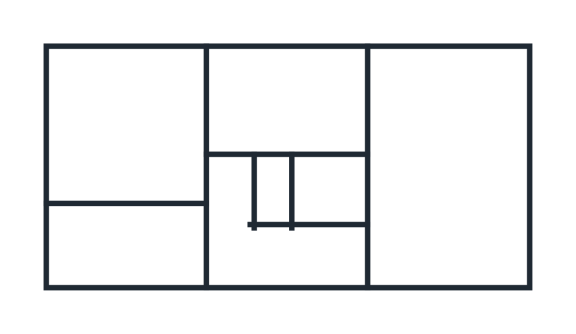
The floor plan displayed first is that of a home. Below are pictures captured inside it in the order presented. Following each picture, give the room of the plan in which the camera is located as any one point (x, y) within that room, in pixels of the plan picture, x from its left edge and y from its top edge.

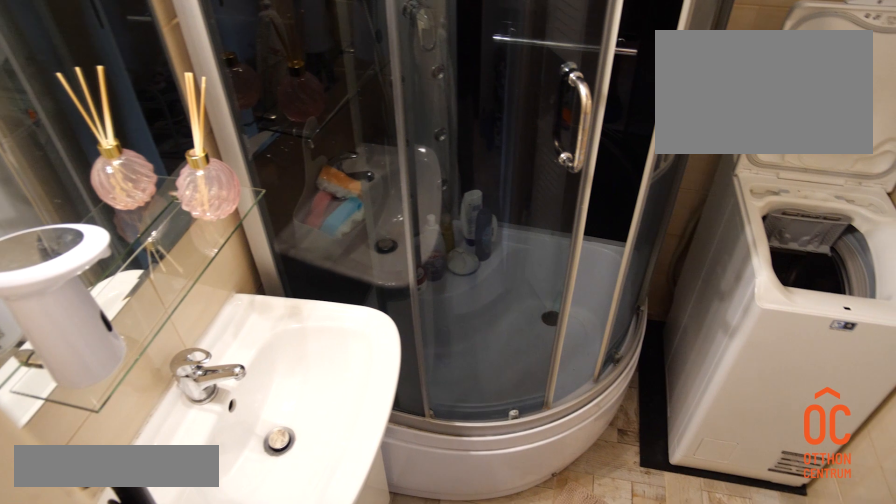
(331, 186)
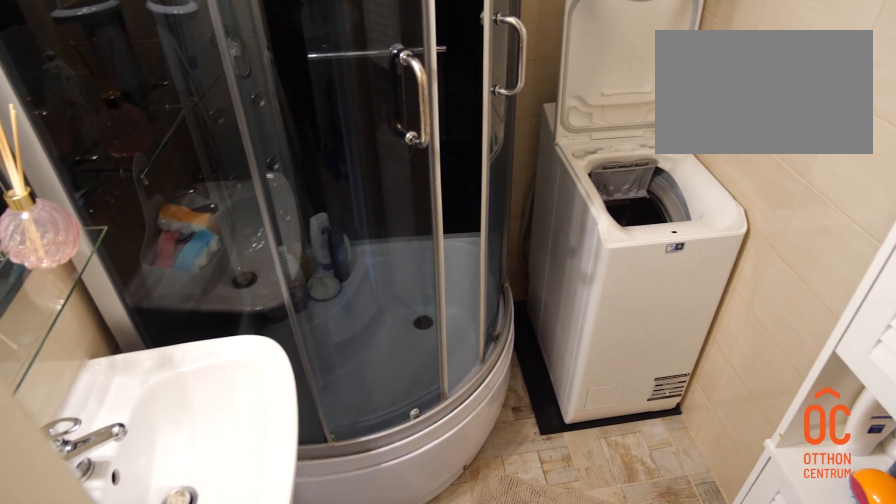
(330, 186)
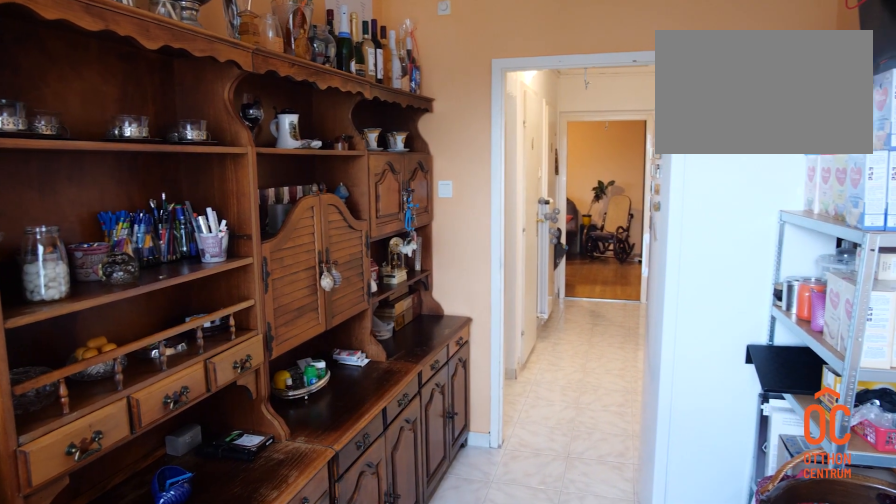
(123, 245)
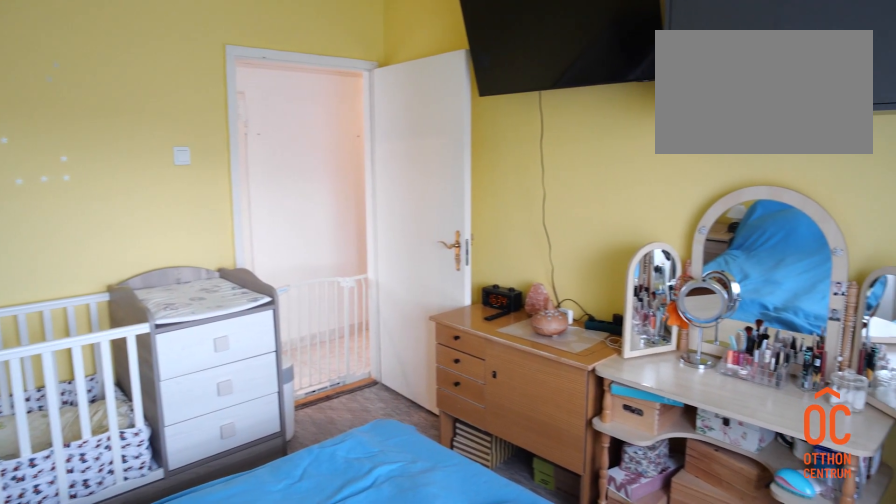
(126, 128)
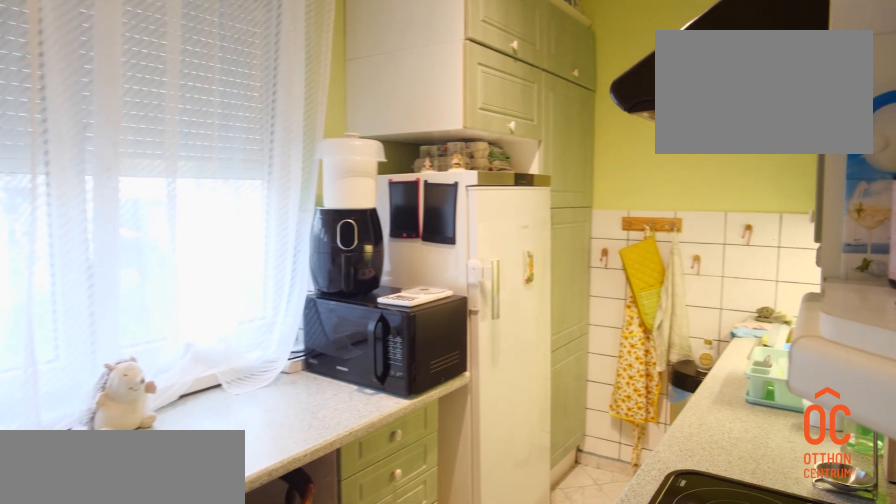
(285, 97)
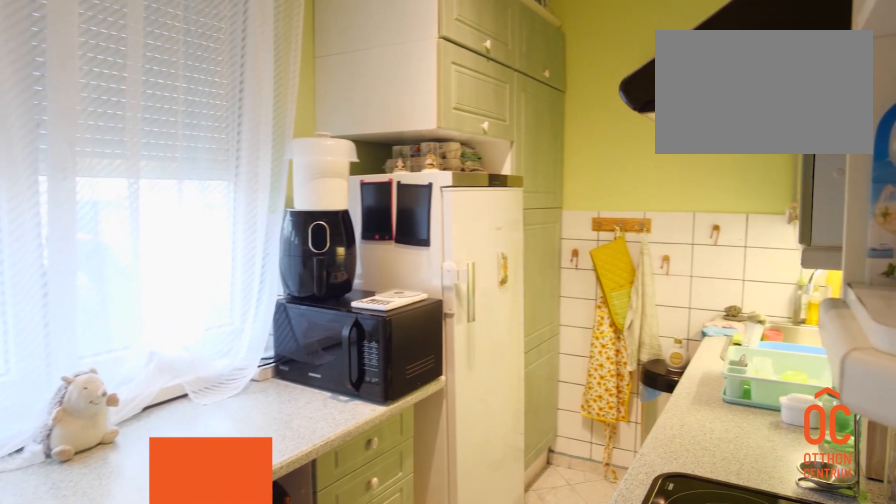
(285, 97)
